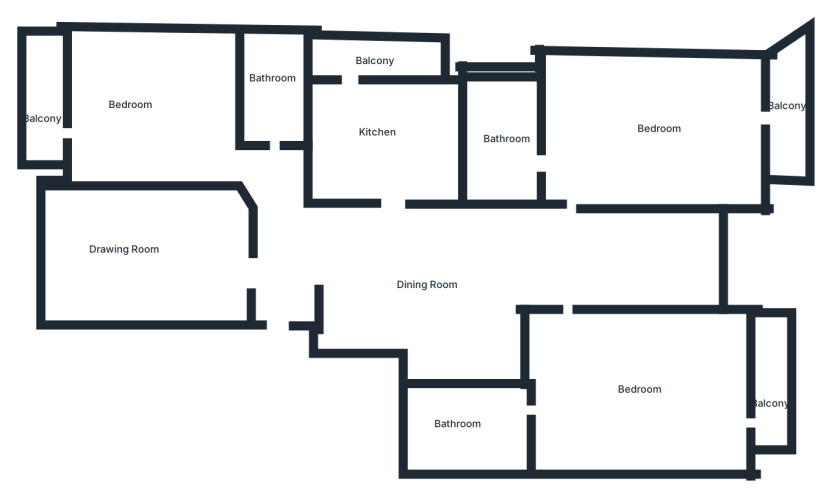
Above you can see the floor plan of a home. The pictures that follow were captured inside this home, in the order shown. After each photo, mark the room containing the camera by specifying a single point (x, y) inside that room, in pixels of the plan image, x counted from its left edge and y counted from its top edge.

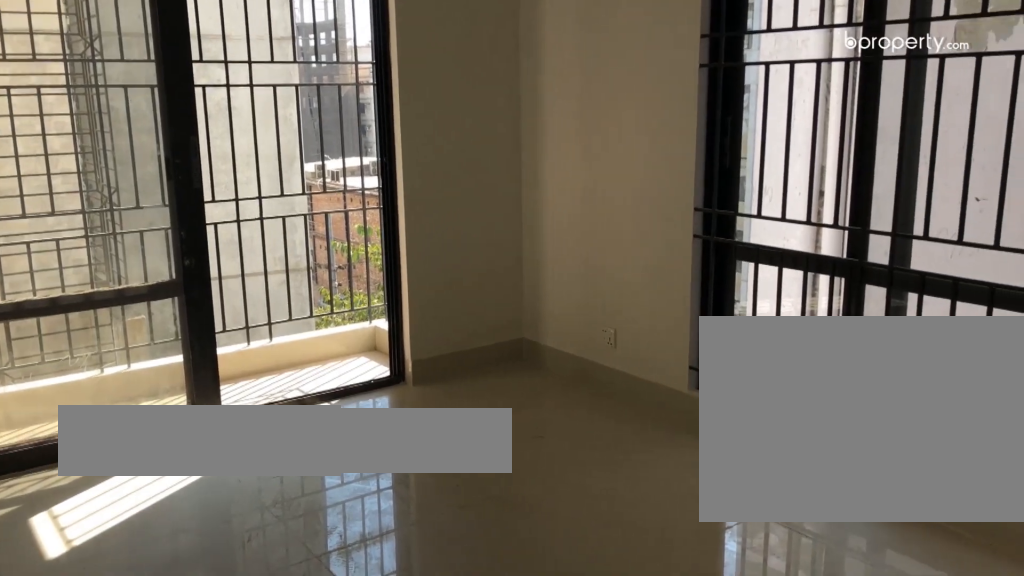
(149, 116)
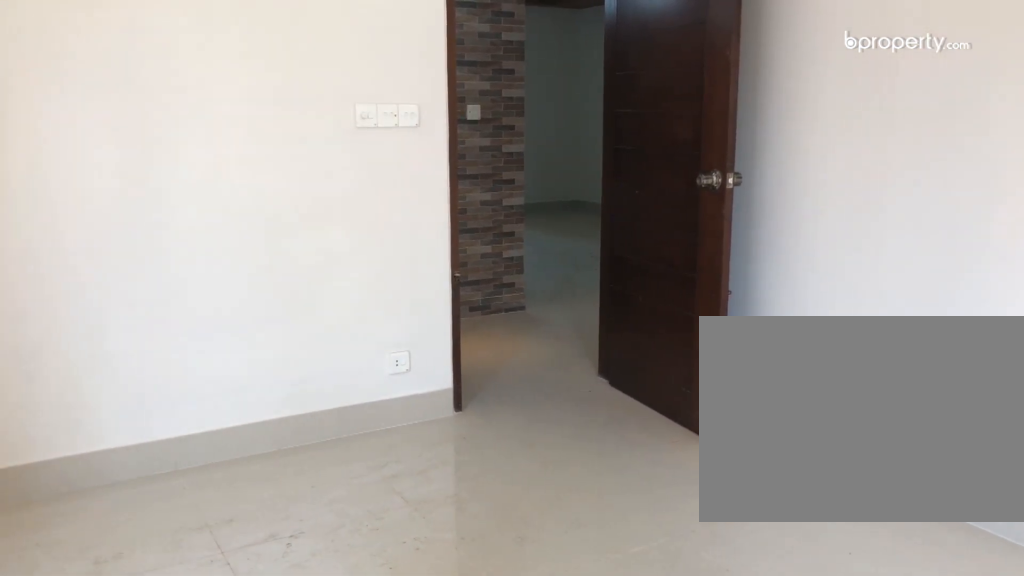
(153, 119)
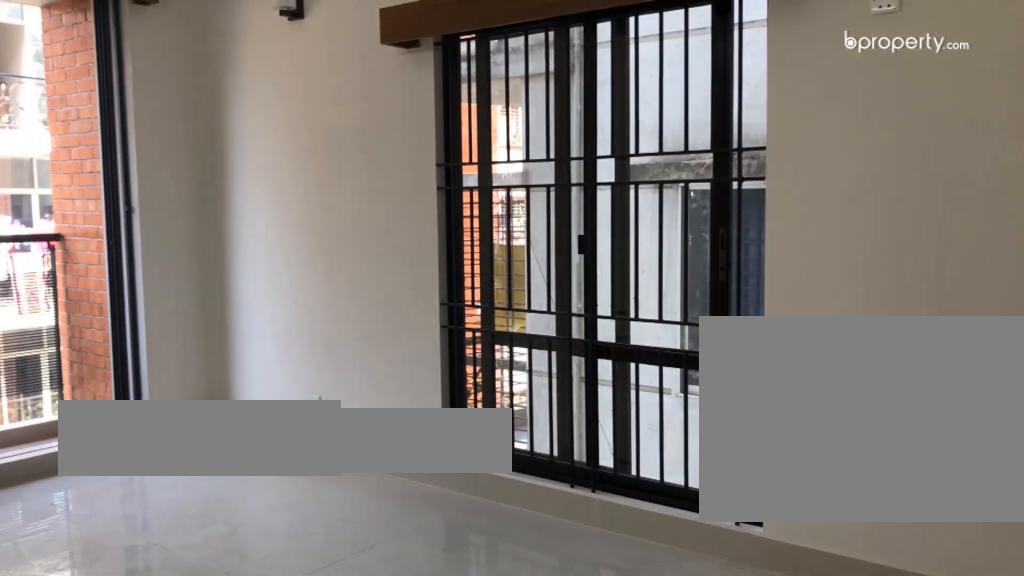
(645, 386)
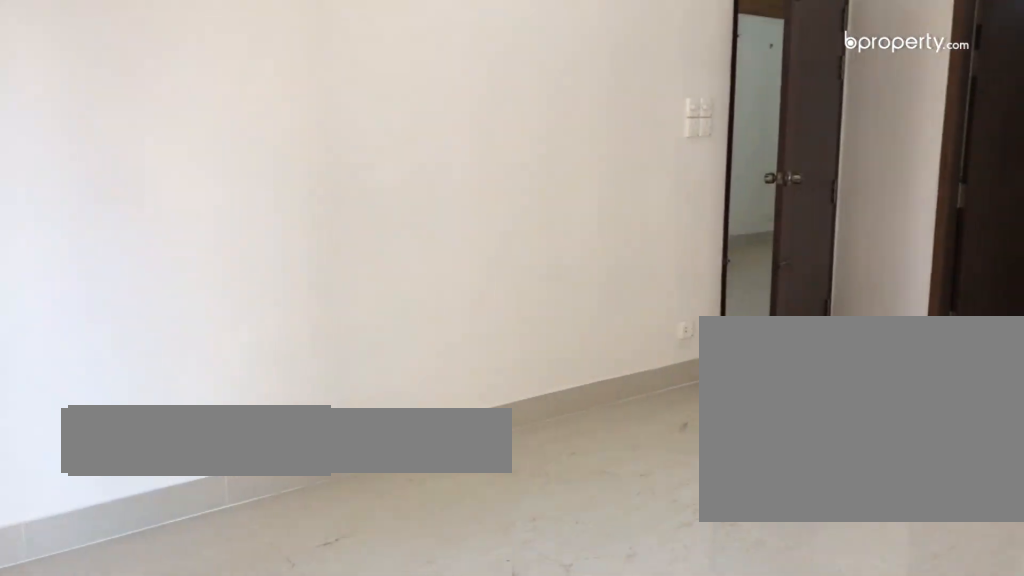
(645, 129)
